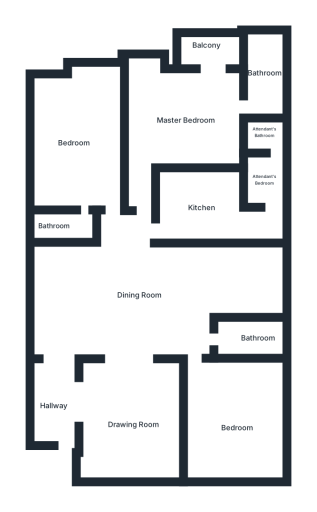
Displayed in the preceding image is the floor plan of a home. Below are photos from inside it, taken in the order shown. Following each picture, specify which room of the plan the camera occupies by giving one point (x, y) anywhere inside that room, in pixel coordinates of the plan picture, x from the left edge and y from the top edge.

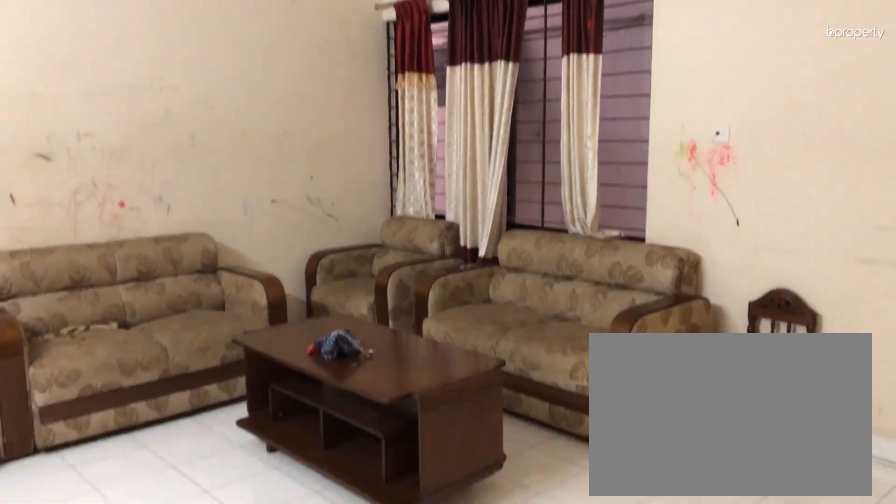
(127, 419)
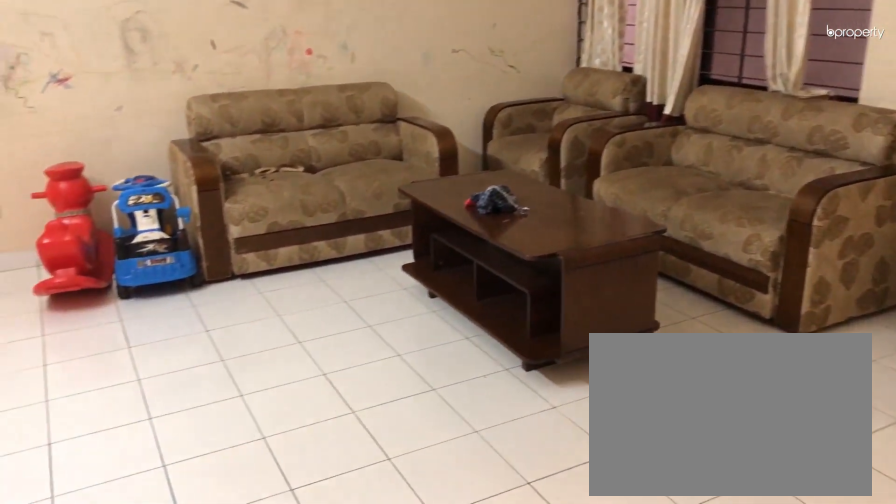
(127, 419)
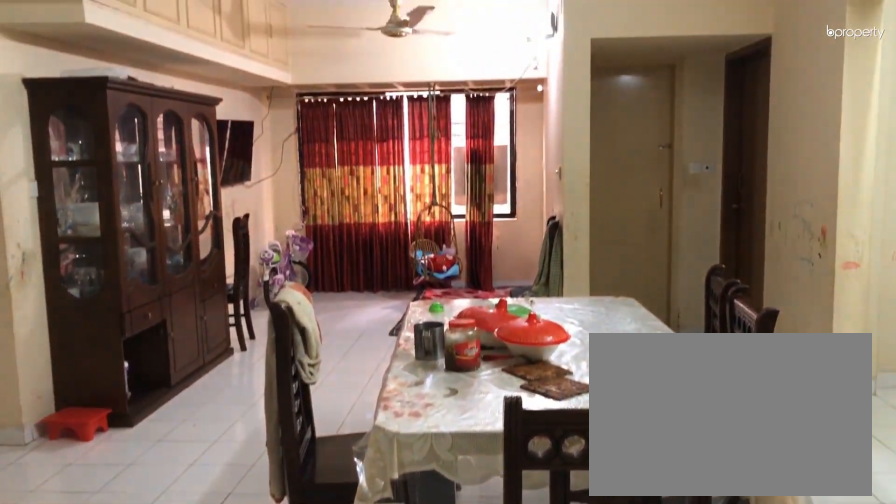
(145, 297)
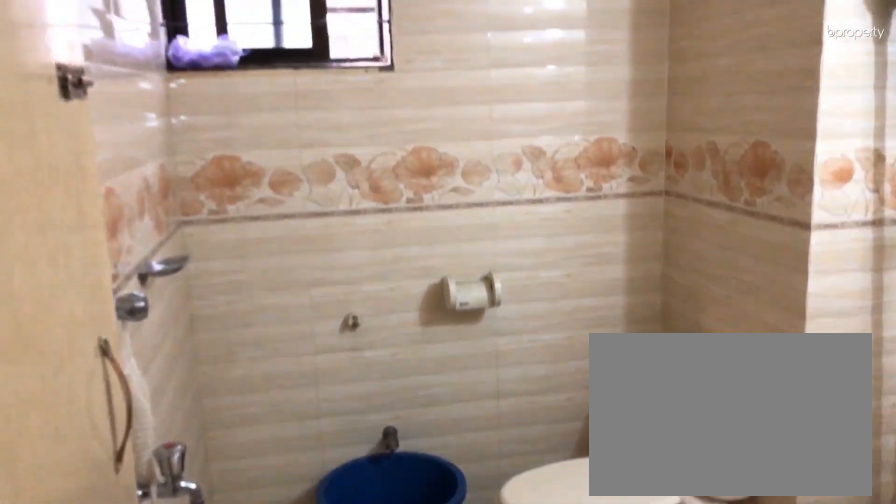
(243, 337)
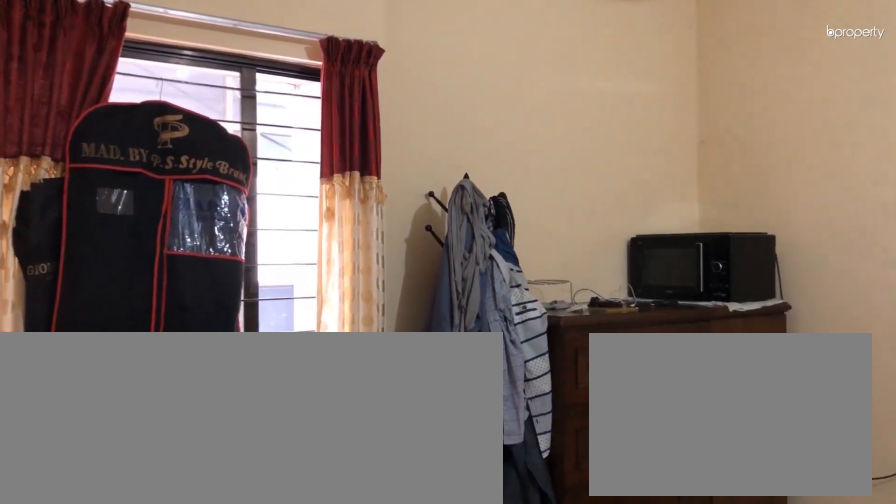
(229, 422)
